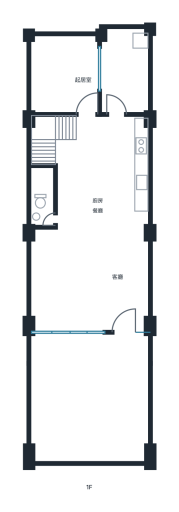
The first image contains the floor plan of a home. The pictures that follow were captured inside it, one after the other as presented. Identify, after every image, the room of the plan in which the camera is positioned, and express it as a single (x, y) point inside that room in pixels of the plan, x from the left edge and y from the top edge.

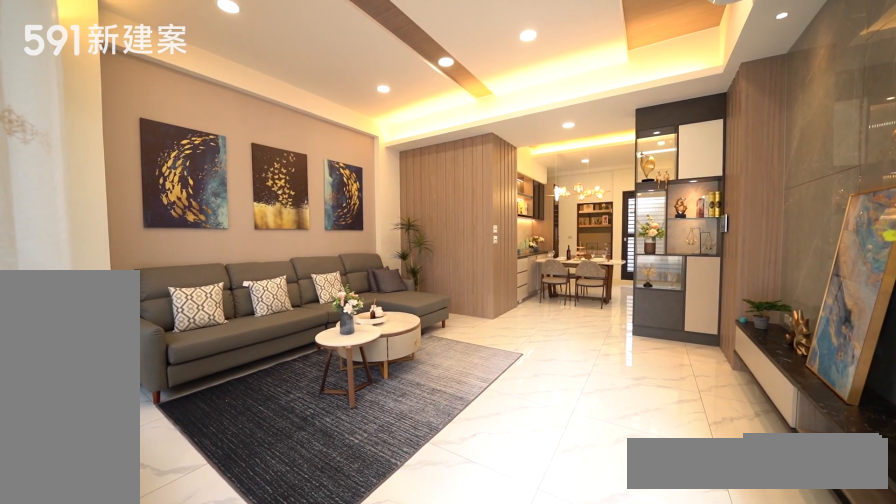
(89, 280)
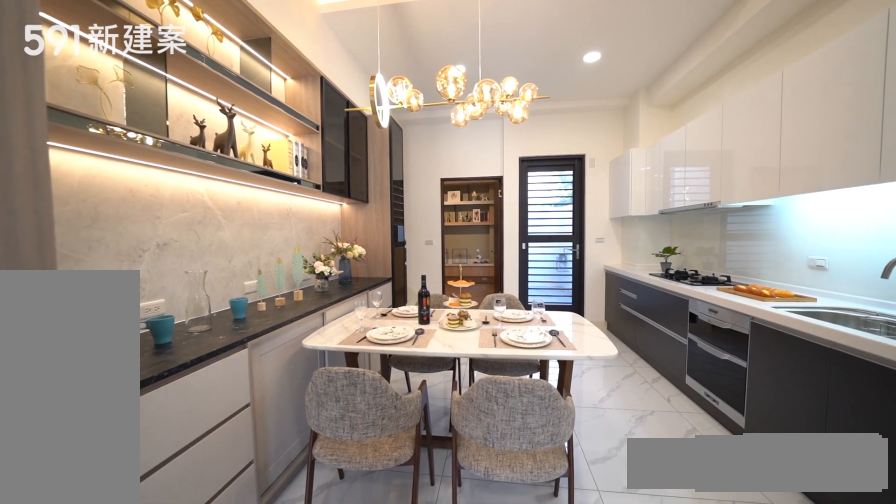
(89, 183)
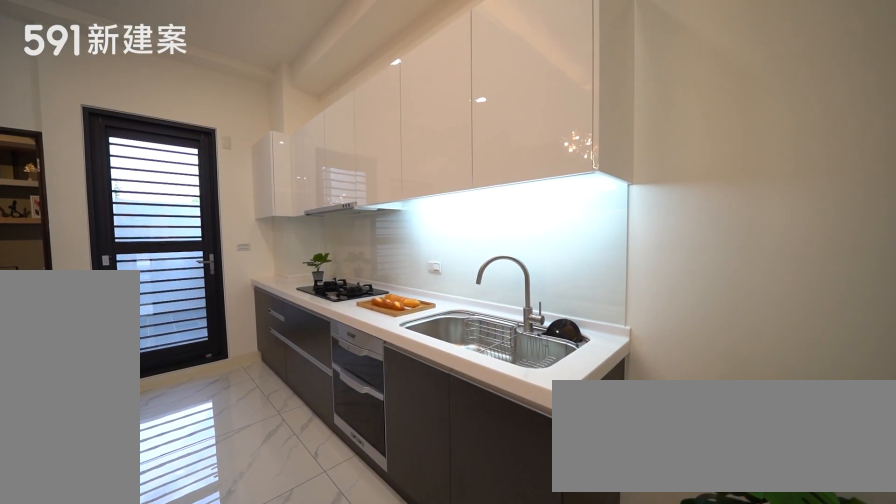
(129, 168)
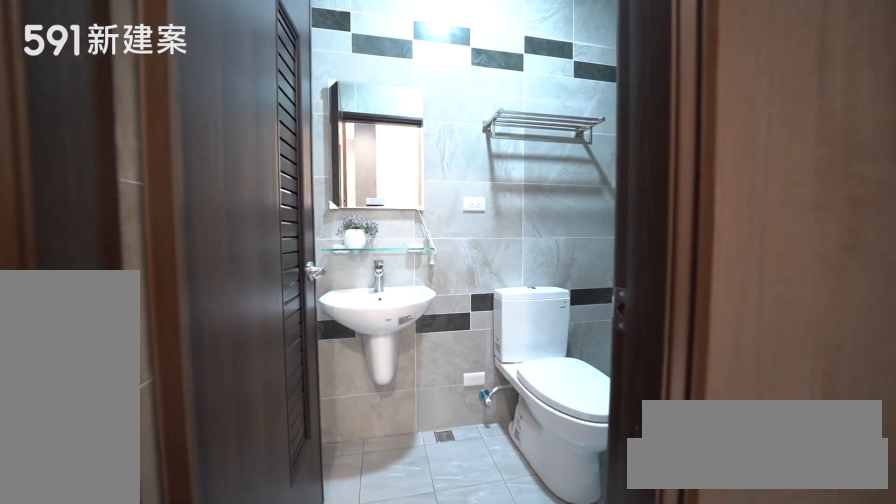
(40, 196)
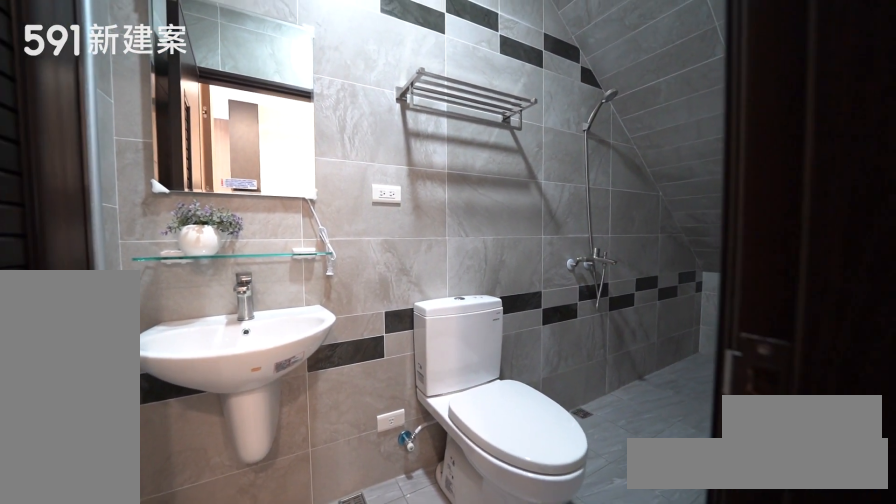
(40, 196)
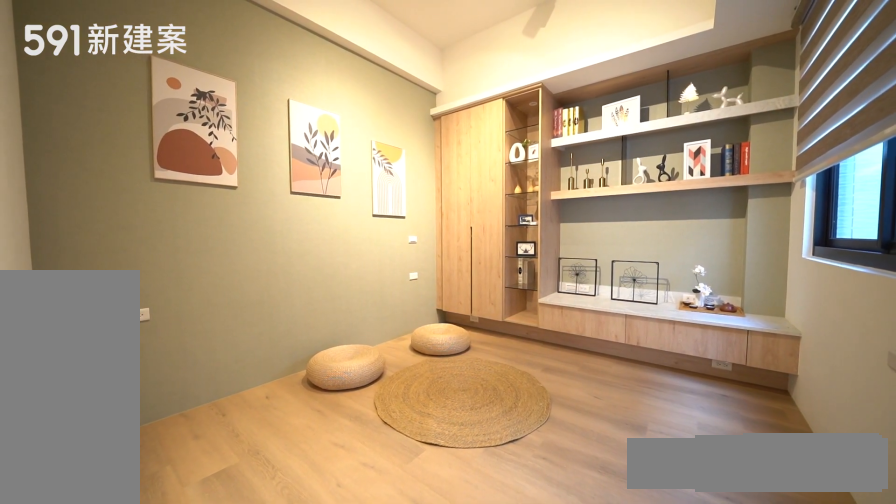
(62, 71)
